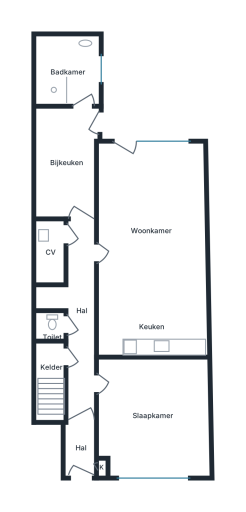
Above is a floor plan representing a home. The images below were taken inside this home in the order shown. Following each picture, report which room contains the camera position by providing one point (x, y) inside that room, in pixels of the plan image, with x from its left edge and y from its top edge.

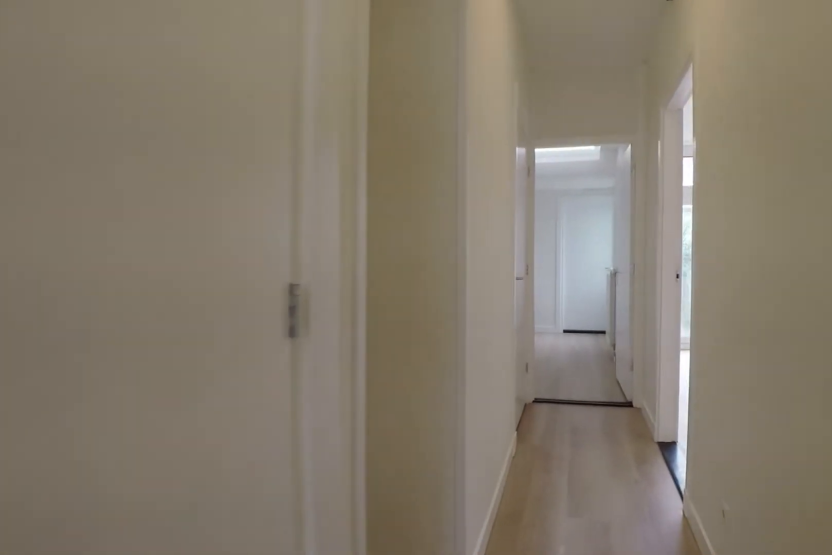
(78, 317)
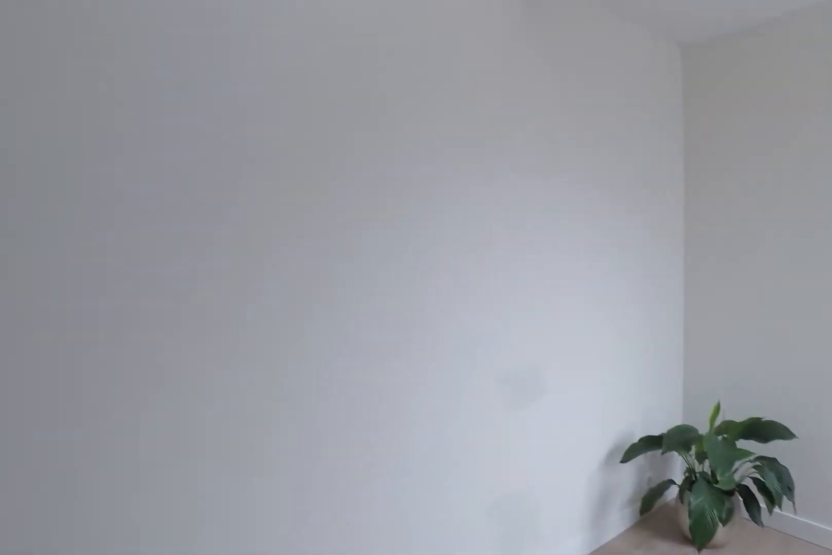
(67, 162)
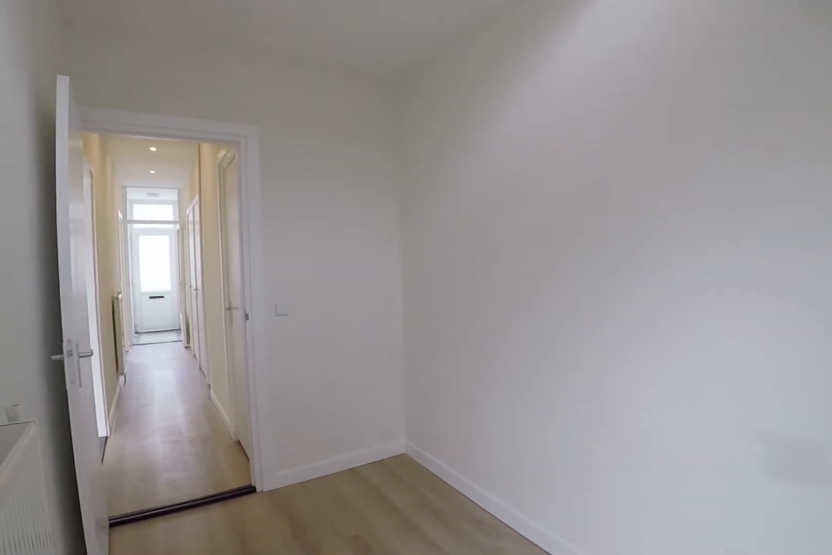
(67, 162)
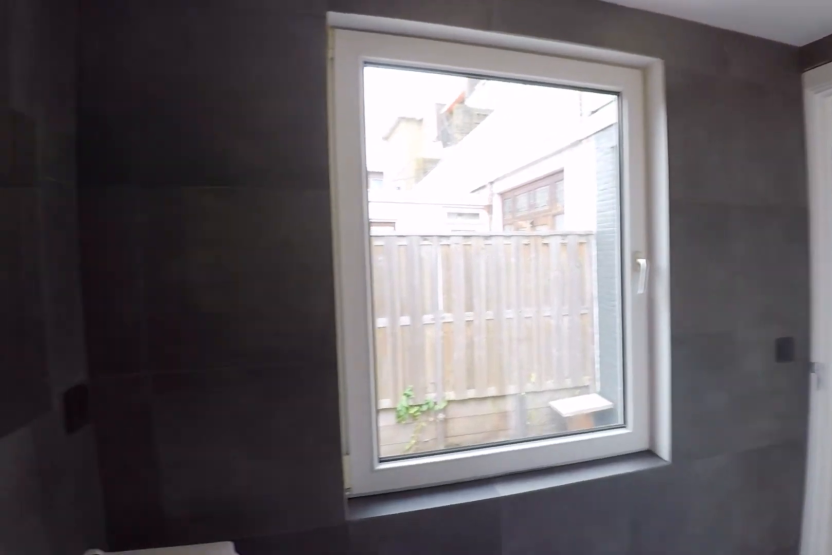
(68, 72)
